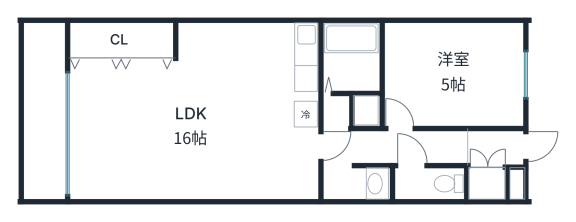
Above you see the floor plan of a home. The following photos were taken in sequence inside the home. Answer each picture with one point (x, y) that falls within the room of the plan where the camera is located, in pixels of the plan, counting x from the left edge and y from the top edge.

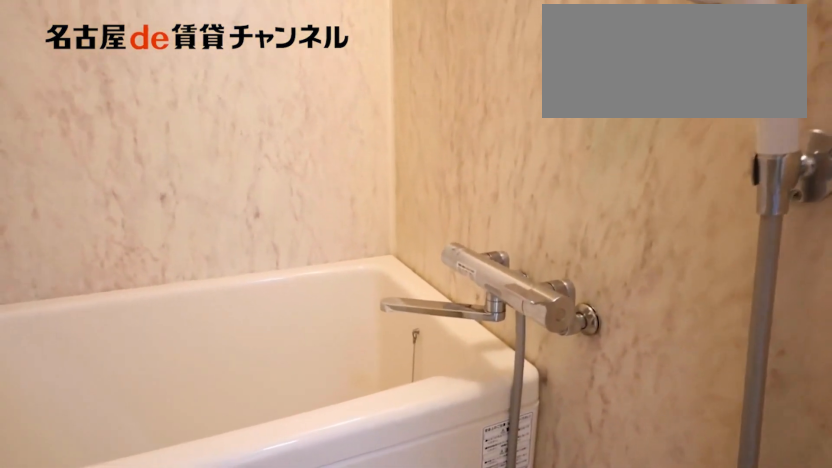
(351, 56)
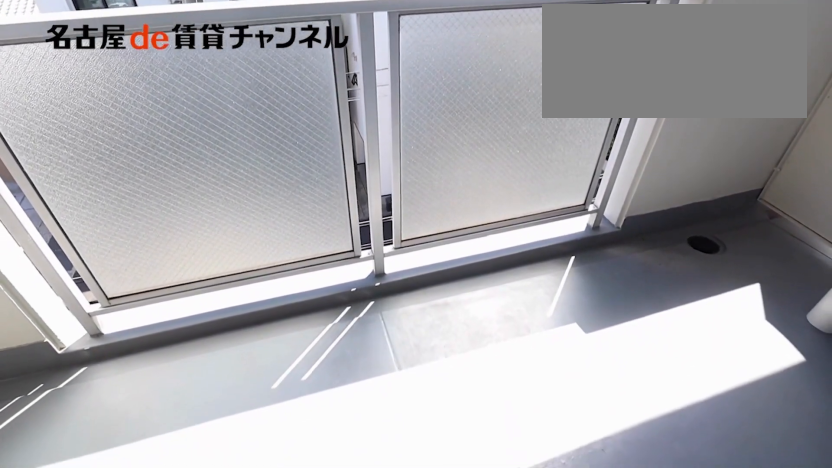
(44, 111)
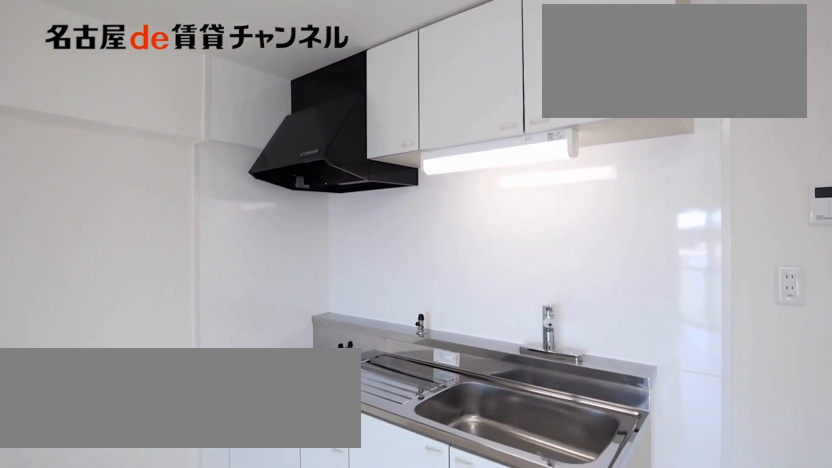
(300, 71)
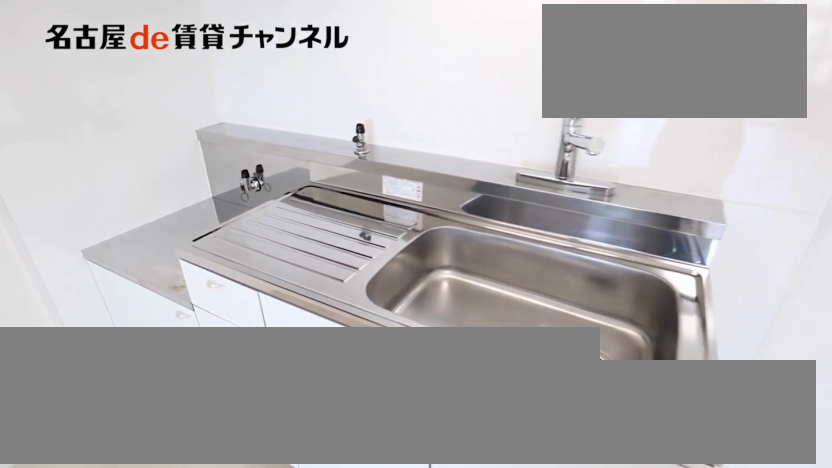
(300, 71)
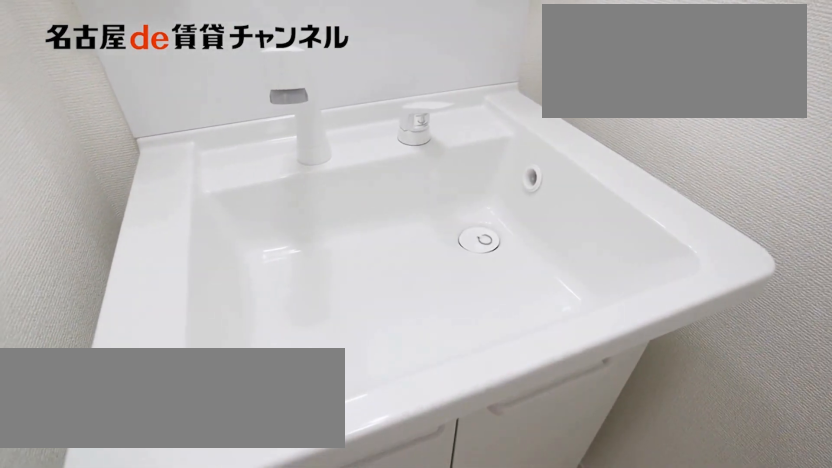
(357, 182)
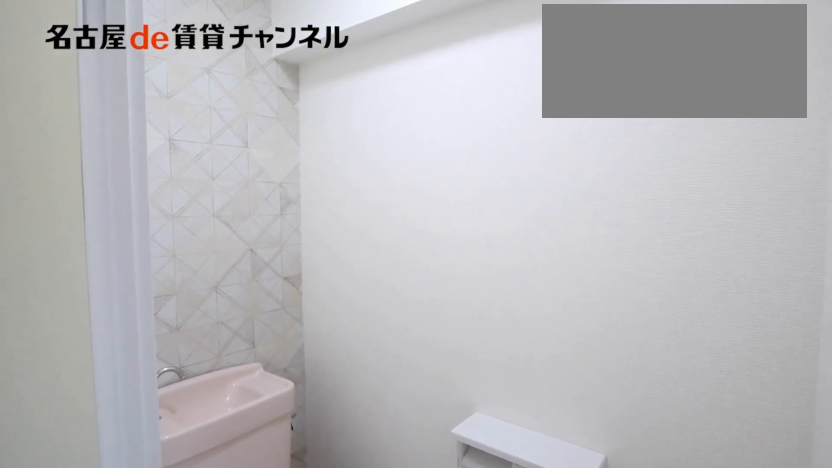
(429, 182)
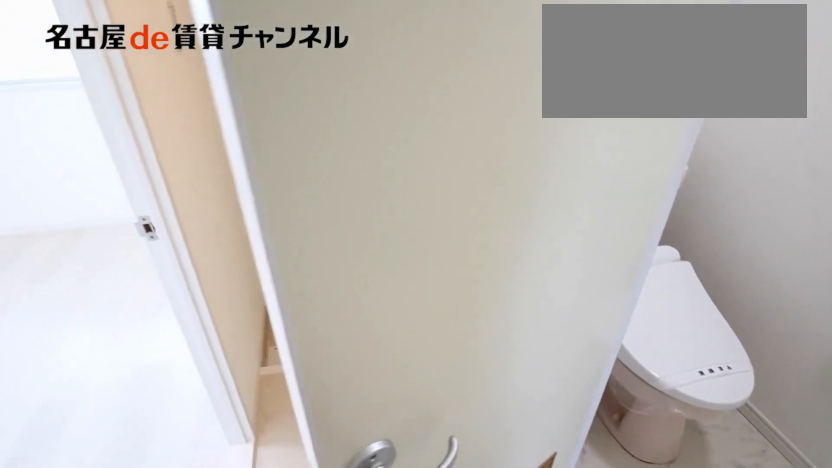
(429, 182)
